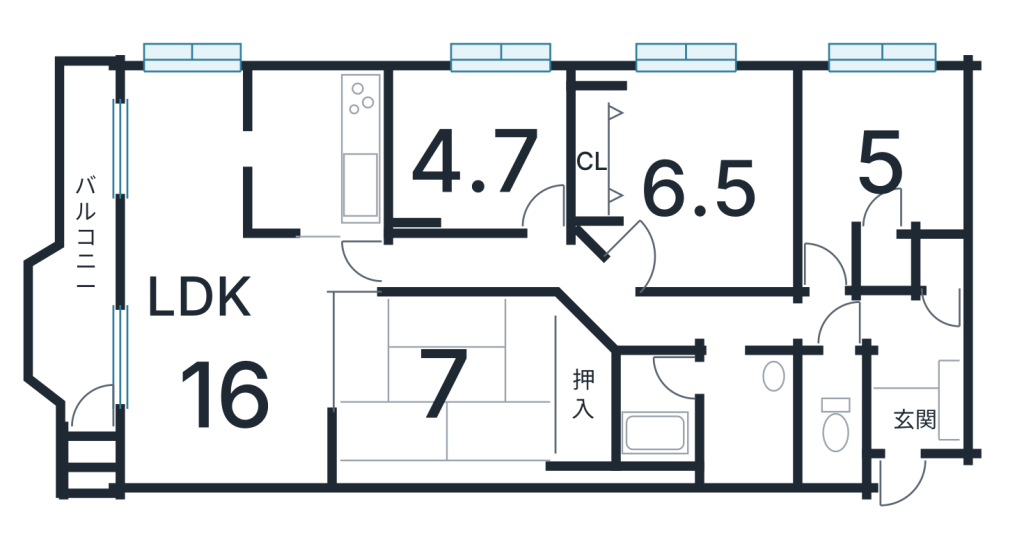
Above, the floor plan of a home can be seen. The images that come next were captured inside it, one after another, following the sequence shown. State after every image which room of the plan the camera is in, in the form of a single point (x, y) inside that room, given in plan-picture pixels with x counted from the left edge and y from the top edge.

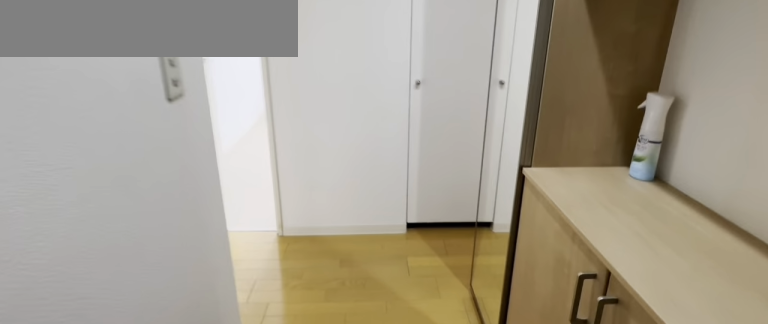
(916, 391)
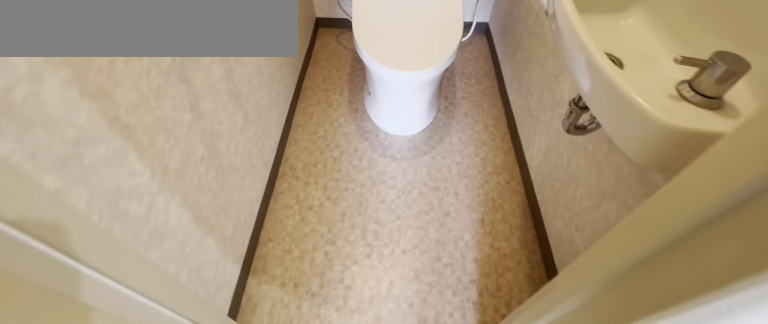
(828, 410)
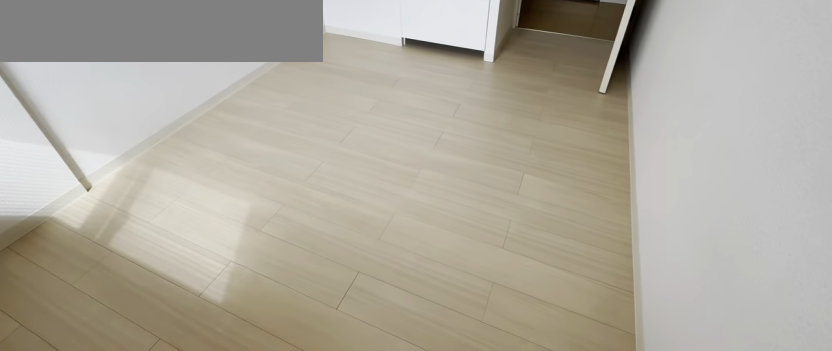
(872, 170)
